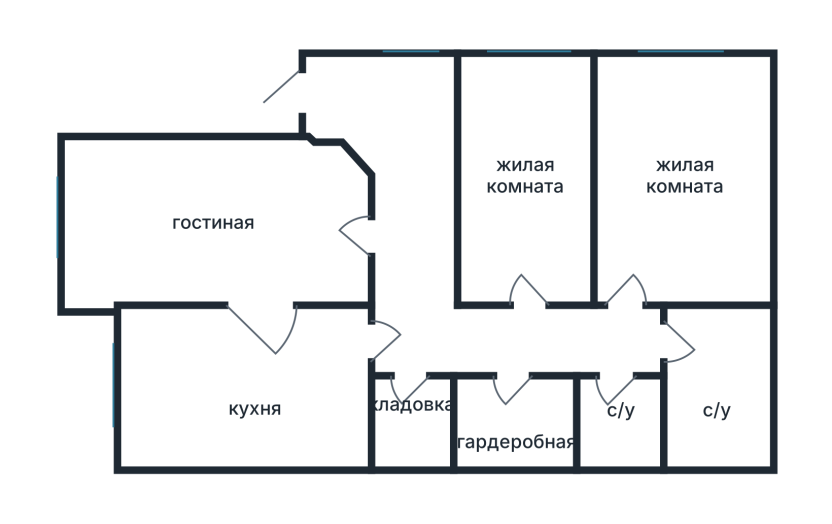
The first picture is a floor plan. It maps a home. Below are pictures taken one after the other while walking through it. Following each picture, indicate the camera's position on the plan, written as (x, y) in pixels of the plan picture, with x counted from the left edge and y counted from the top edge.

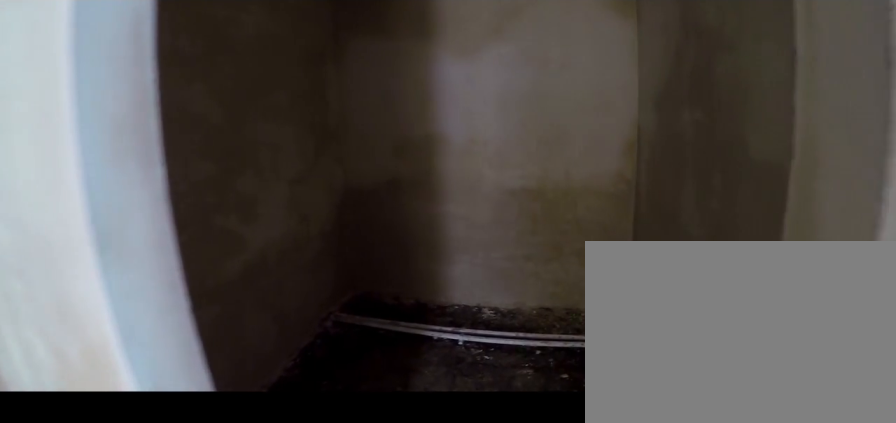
(410, 363)
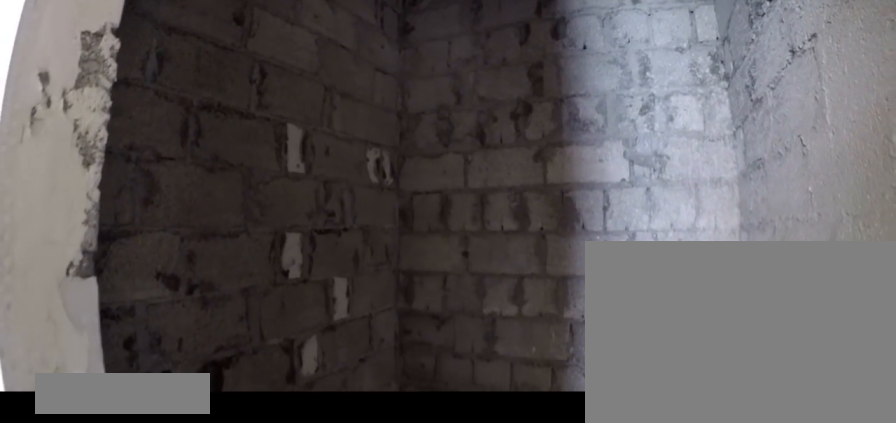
(617, 366)
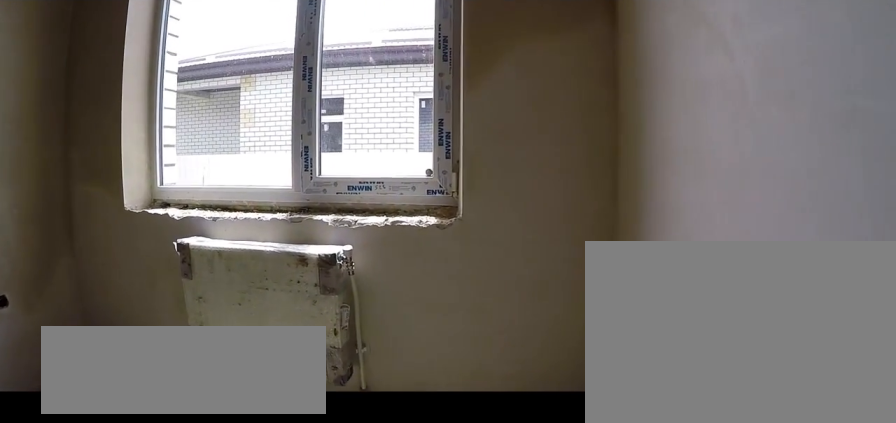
(557, 136)
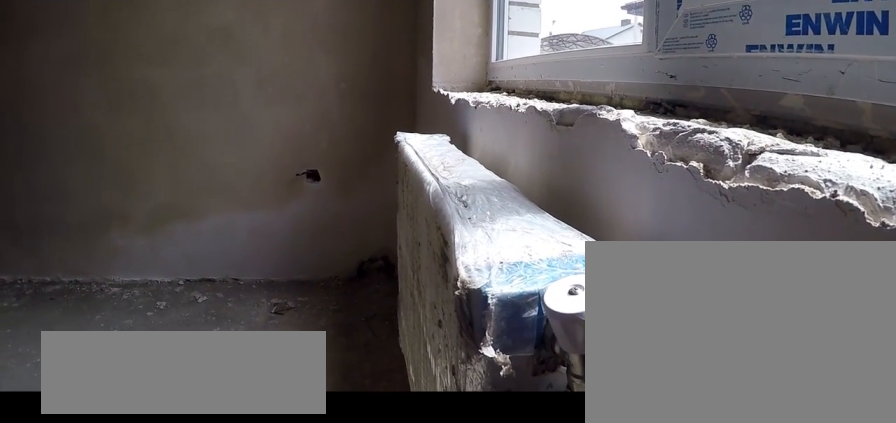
(571, 83)
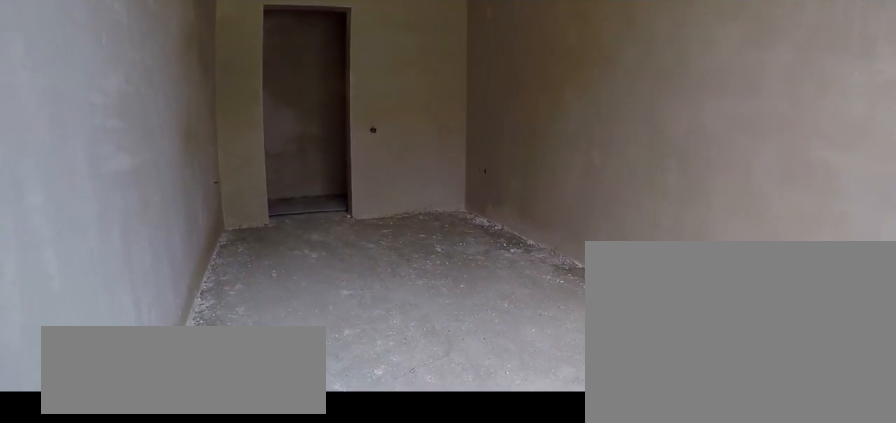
(570, 83)
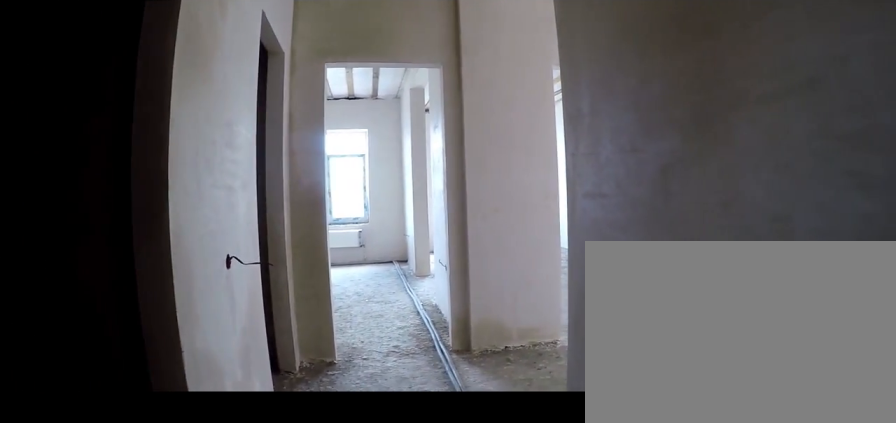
(426, 300)
